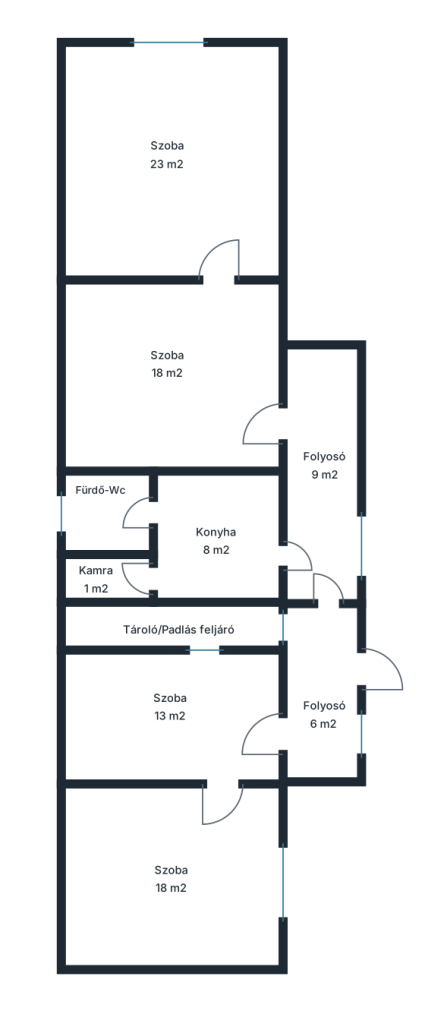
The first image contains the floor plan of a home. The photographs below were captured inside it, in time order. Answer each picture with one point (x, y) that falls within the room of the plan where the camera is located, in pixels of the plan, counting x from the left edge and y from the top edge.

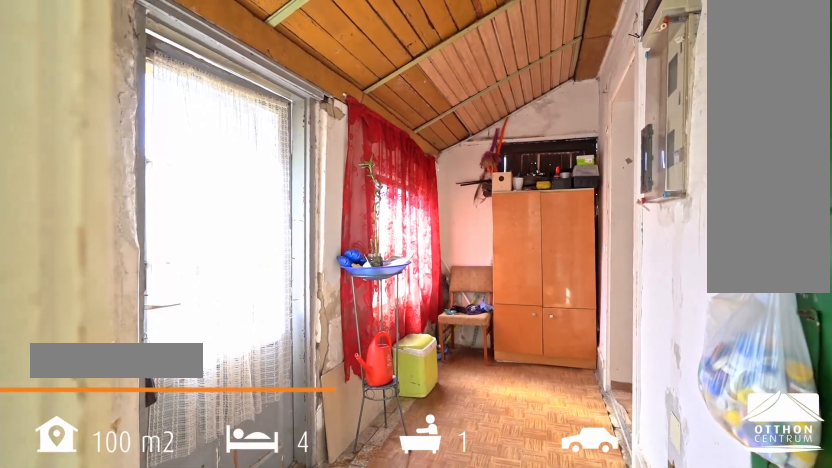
(322, 644)
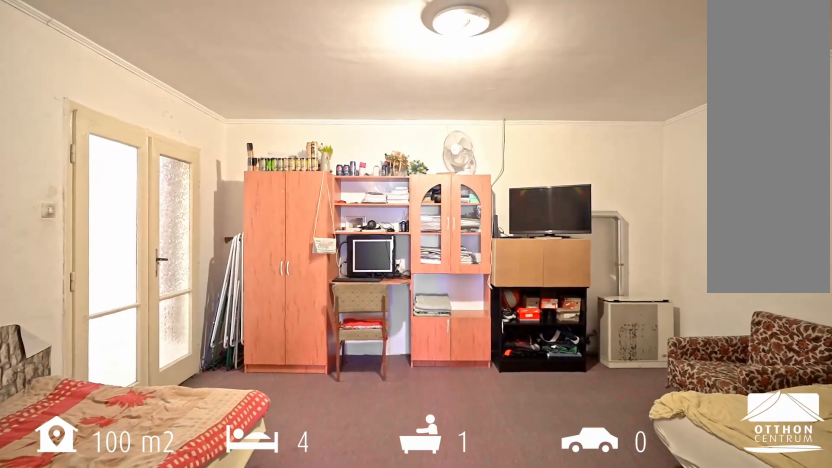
(174, 384)
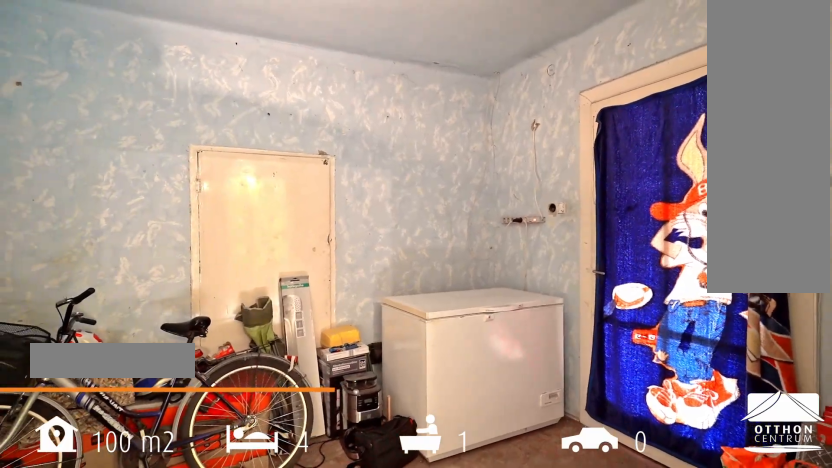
(160, 724)
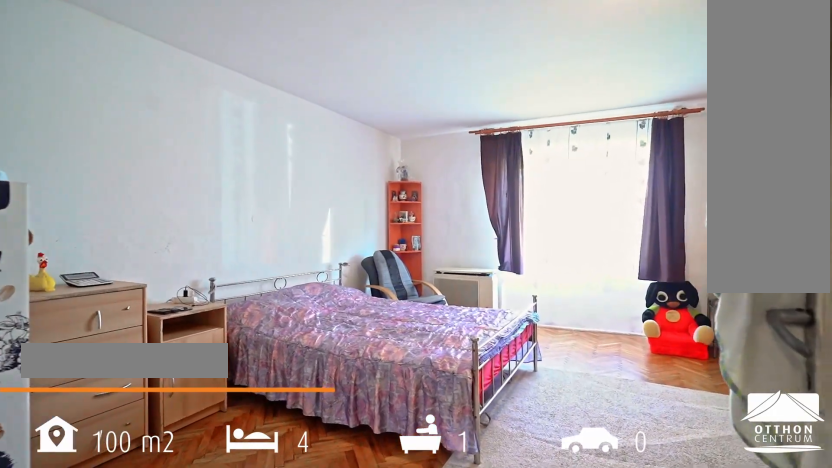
(170, 159)
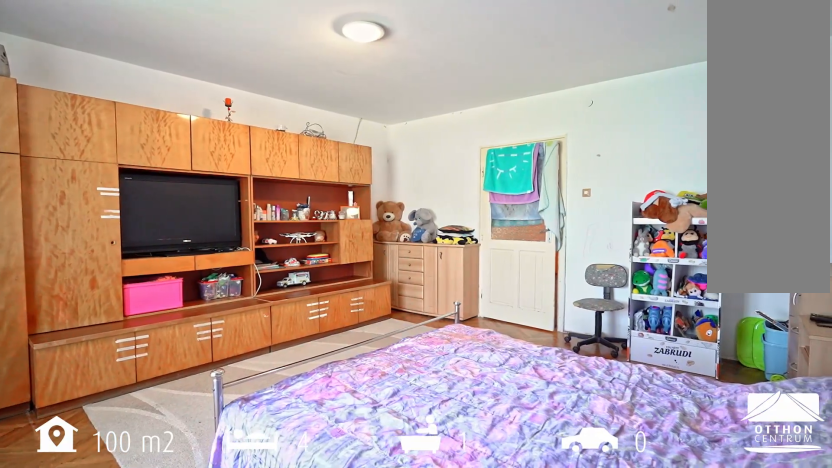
(171, 159)
